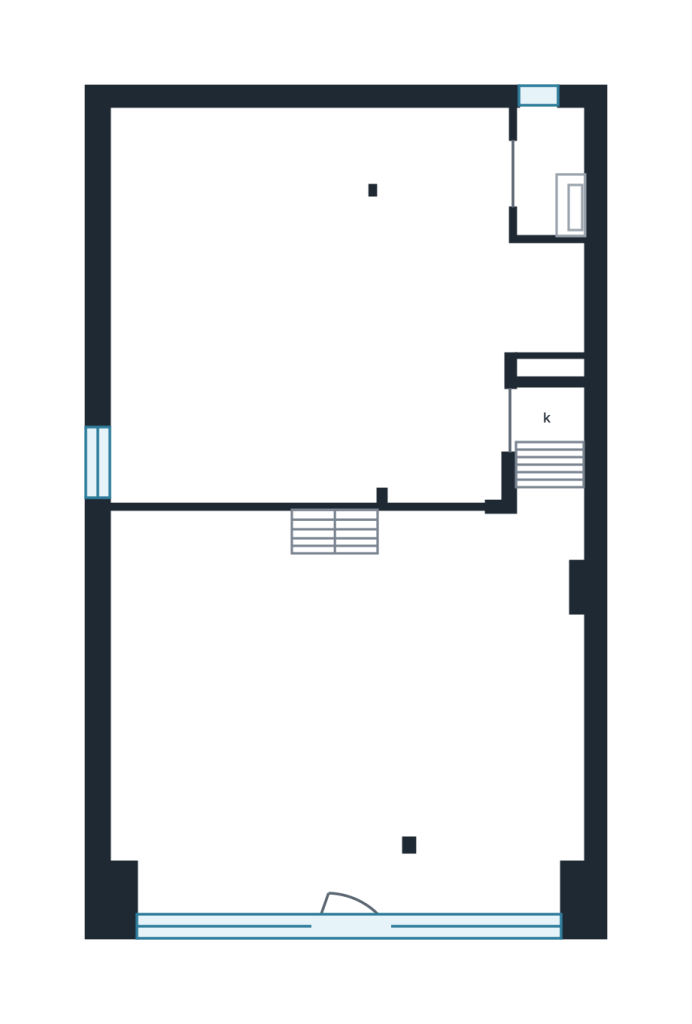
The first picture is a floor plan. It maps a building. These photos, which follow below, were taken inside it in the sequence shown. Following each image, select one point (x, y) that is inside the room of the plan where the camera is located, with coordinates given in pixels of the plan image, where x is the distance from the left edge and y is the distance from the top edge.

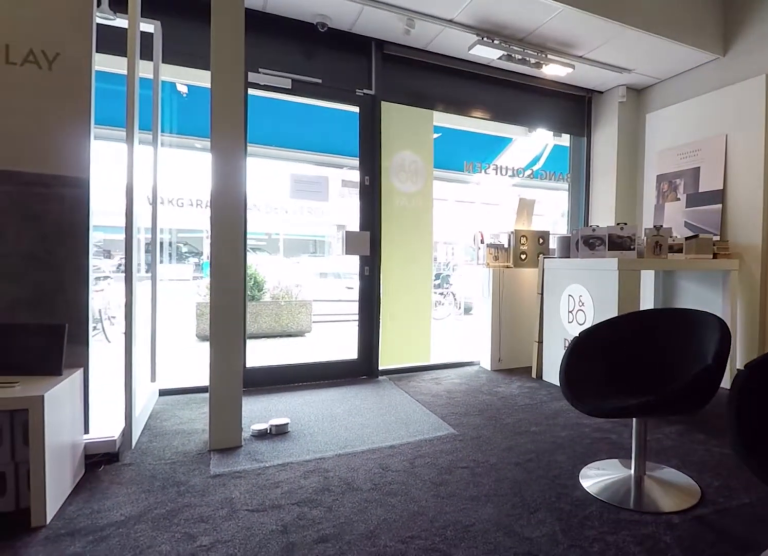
(346, 716)
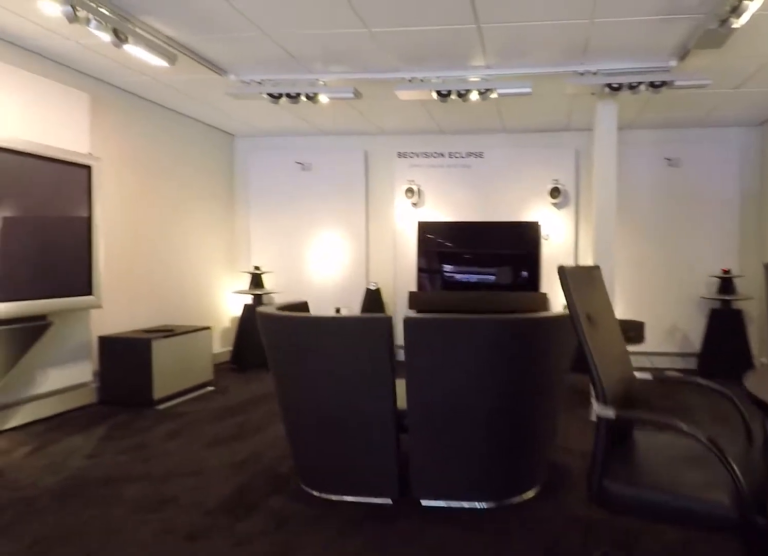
(562, 296)
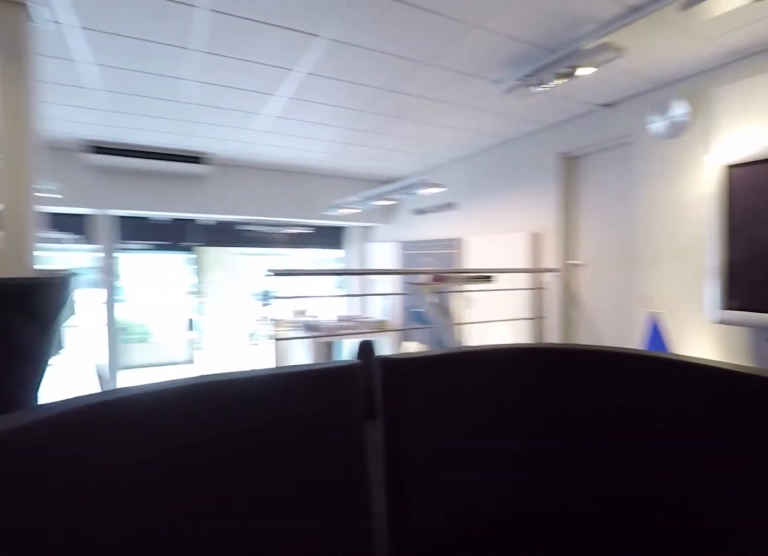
(553, 323)
